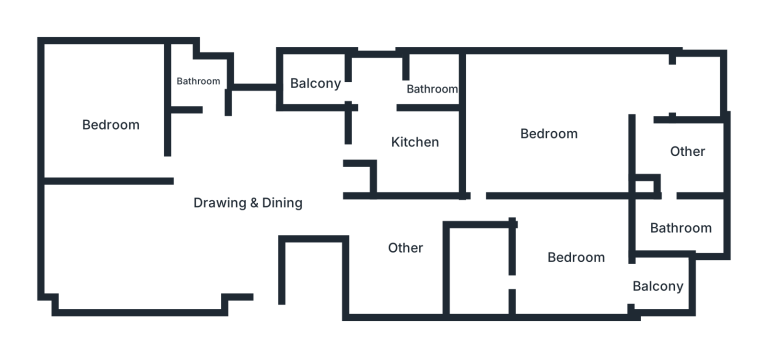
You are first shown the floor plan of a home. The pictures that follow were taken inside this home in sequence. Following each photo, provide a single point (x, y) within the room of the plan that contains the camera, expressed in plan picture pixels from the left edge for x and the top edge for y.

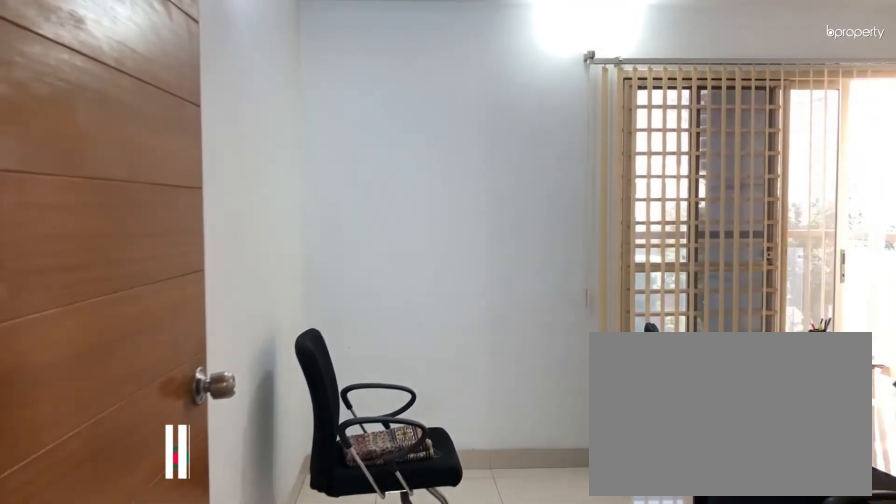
(537, 216)
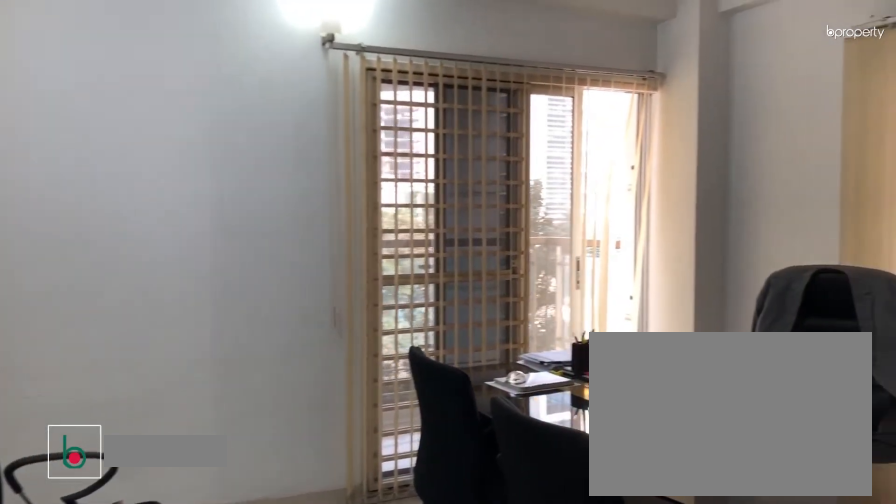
(577, 257)
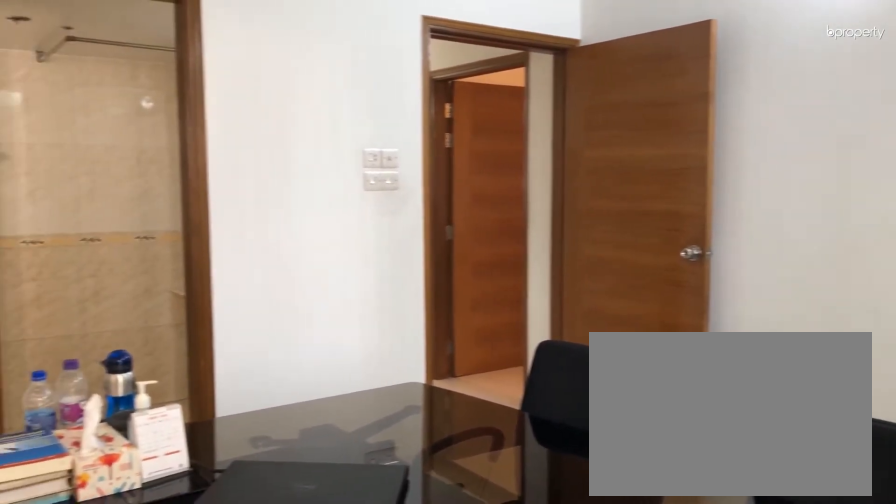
(577, 257)
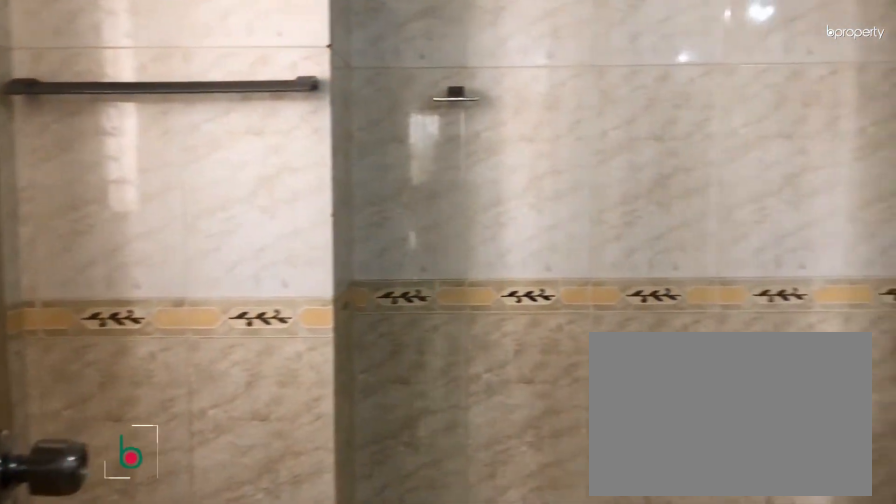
(482, 270)
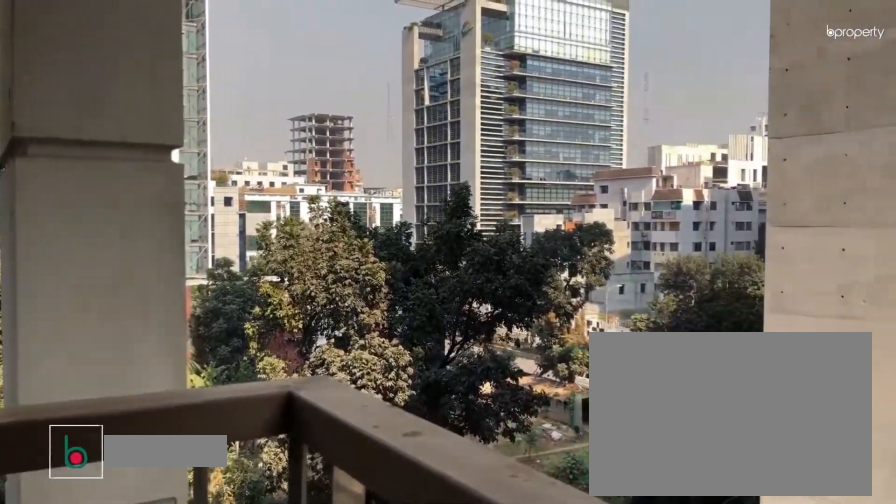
(660, 286)
